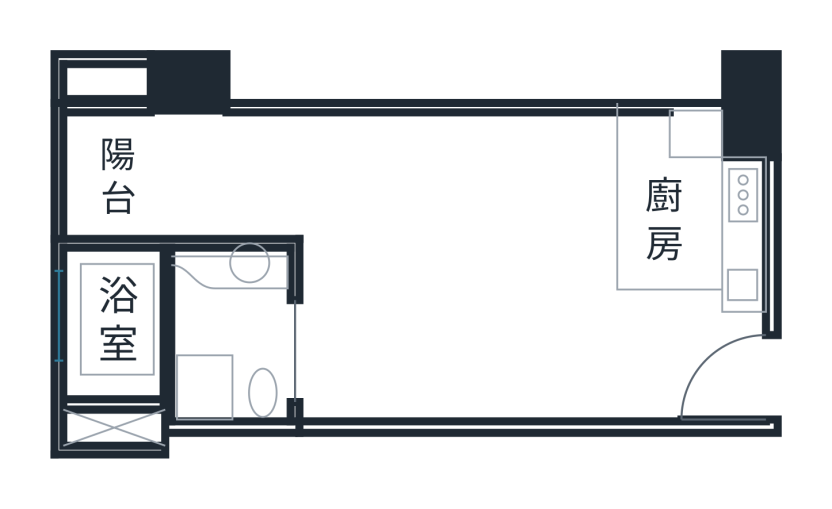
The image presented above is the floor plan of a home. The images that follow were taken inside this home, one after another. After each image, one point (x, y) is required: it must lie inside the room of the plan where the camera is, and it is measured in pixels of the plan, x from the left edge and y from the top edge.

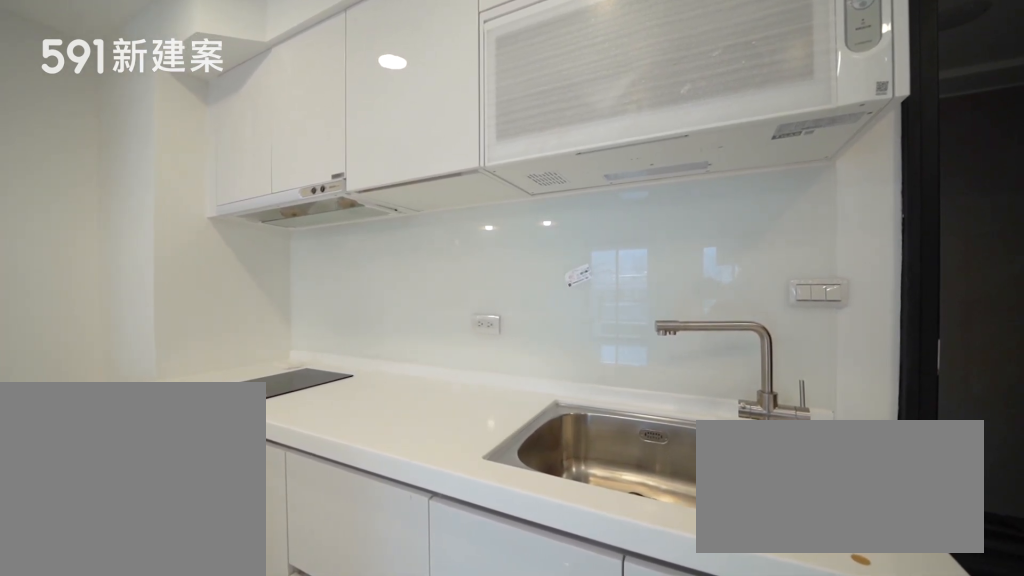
(689, 220)
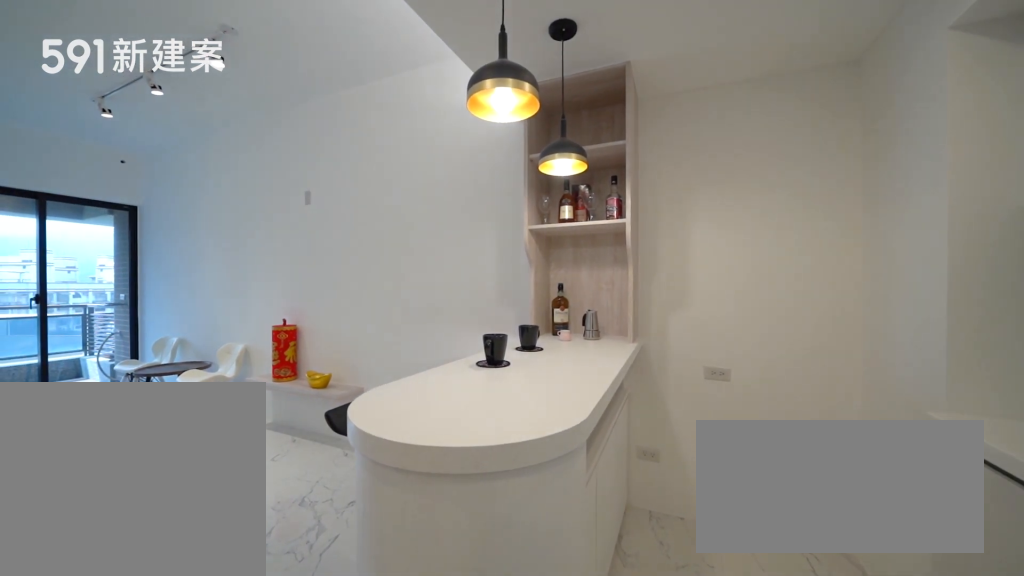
(560, 181)
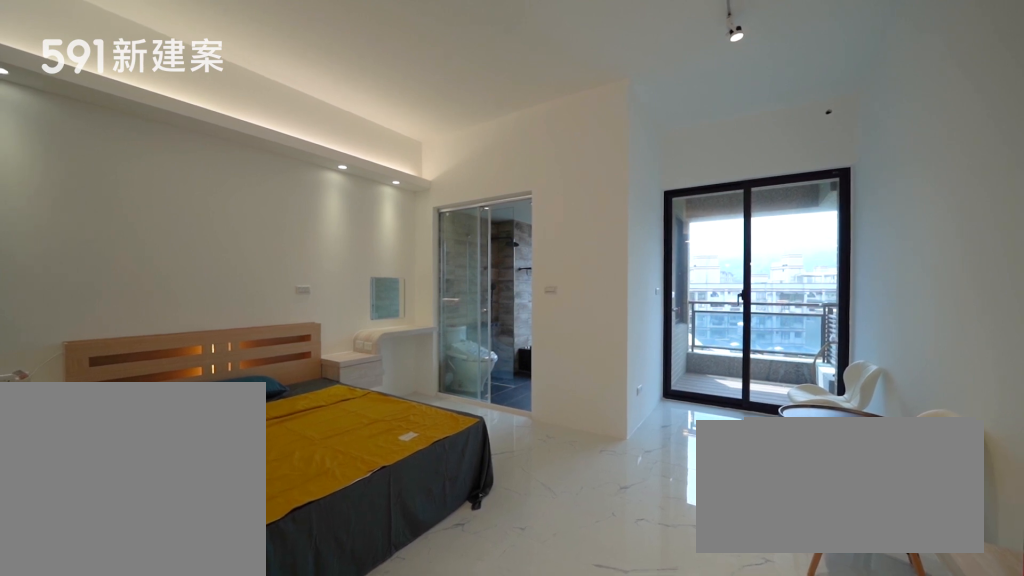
(432, 260)
